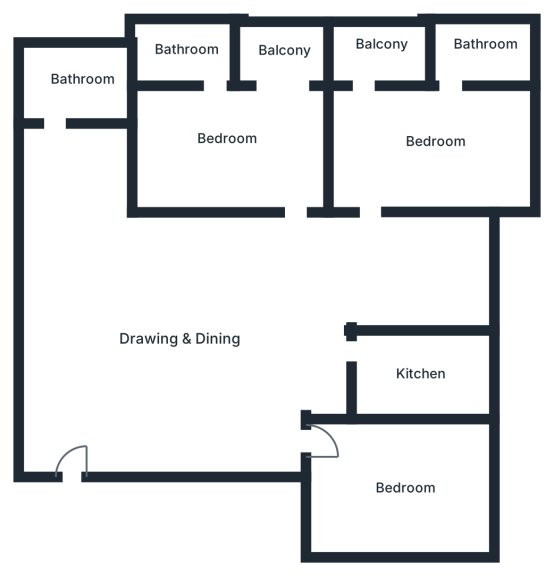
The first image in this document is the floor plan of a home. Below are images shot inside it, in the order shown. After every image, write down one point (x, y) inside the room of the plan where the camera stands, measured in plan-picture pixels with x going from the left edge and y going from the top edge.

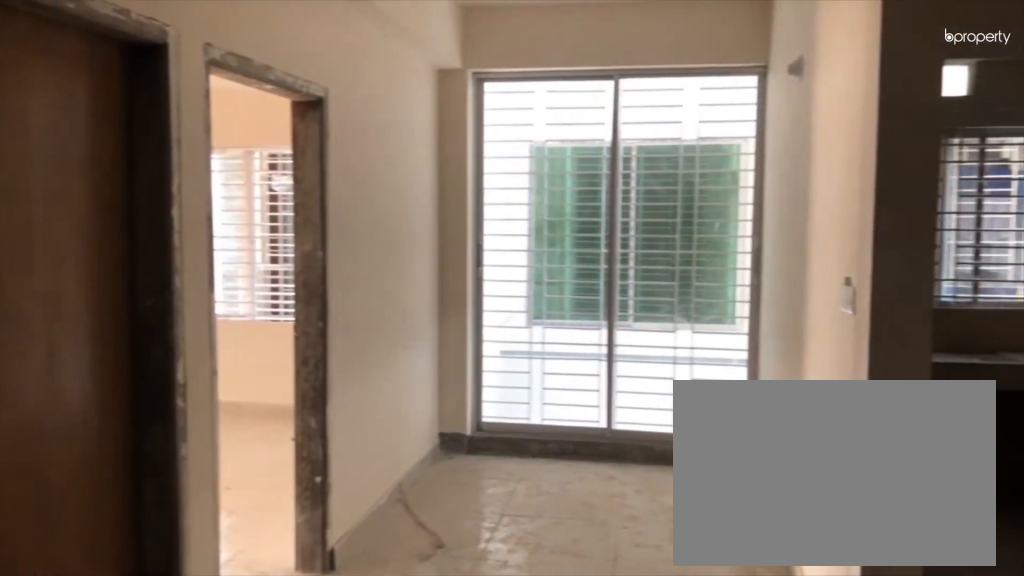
(175, 324)
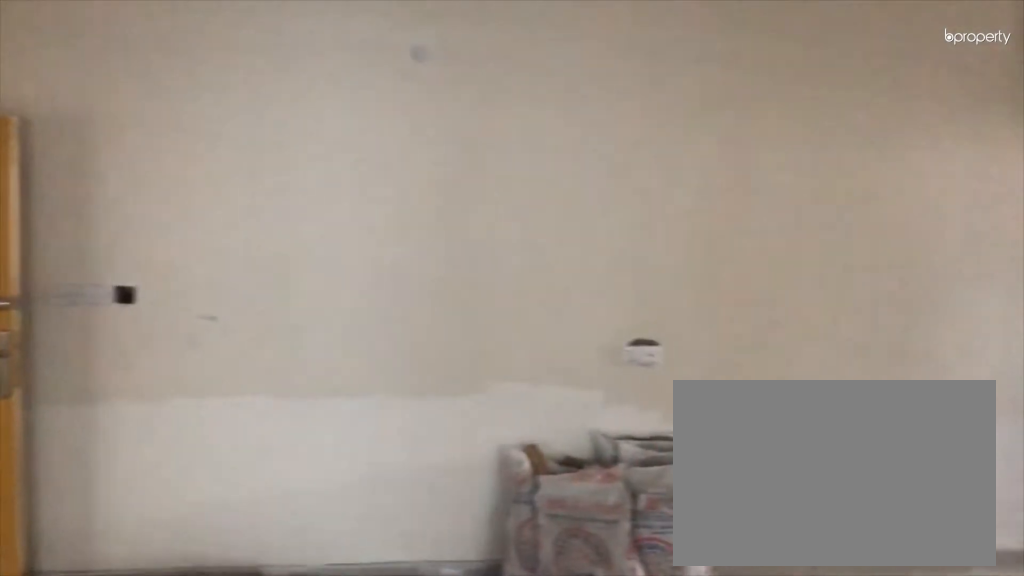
(175, 324)
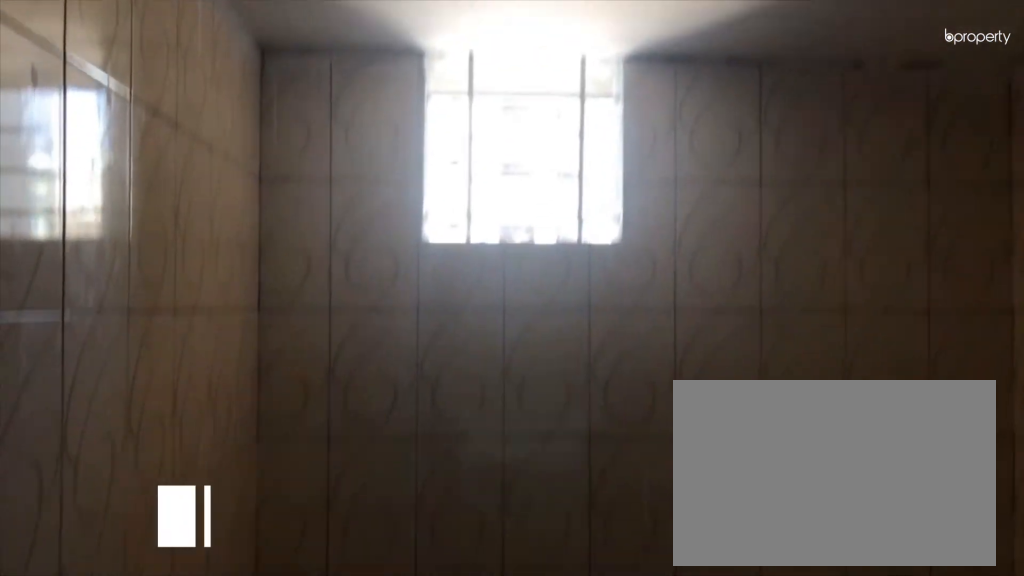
(82, 80)
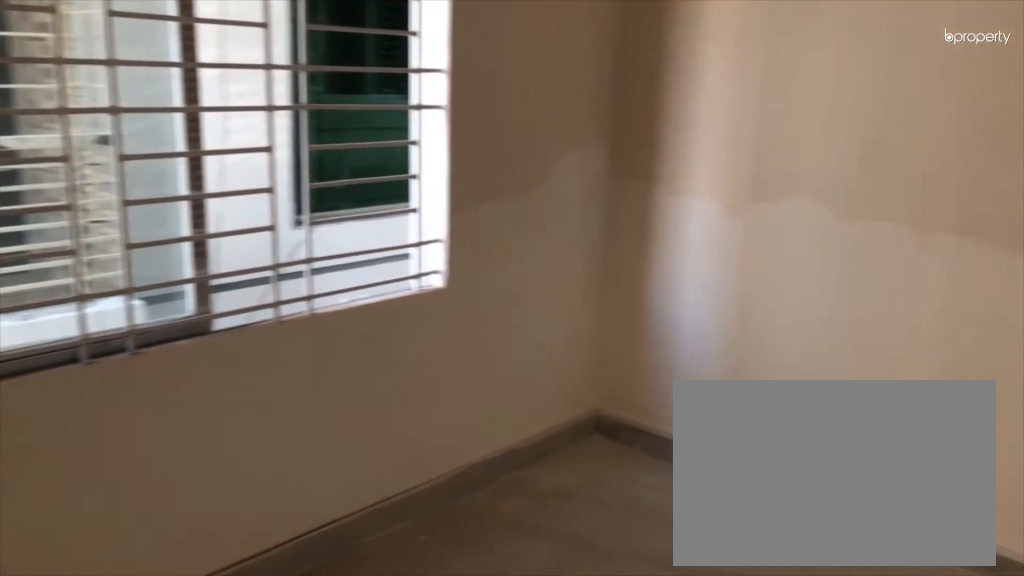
(439, 143)
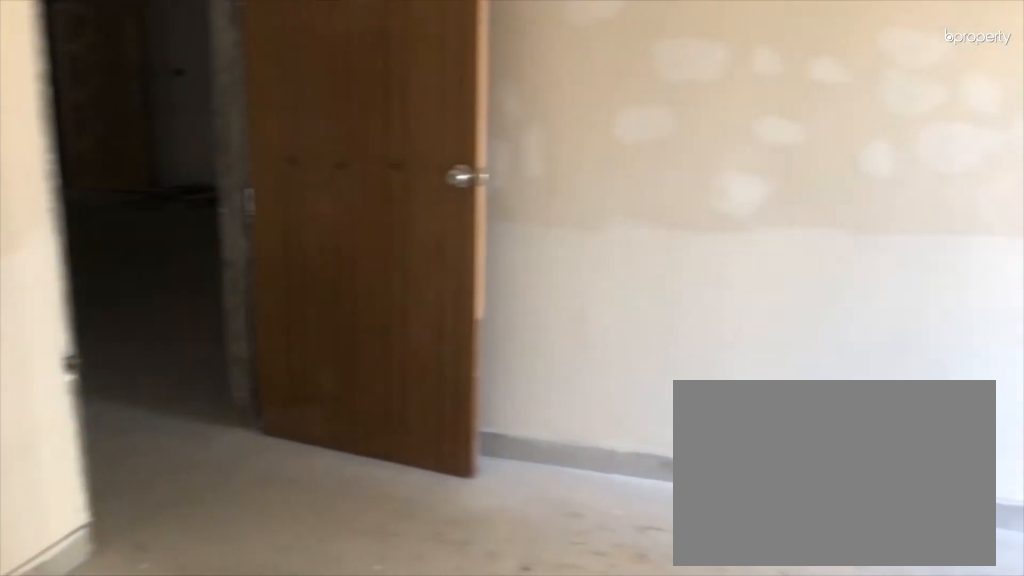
(439, 143)
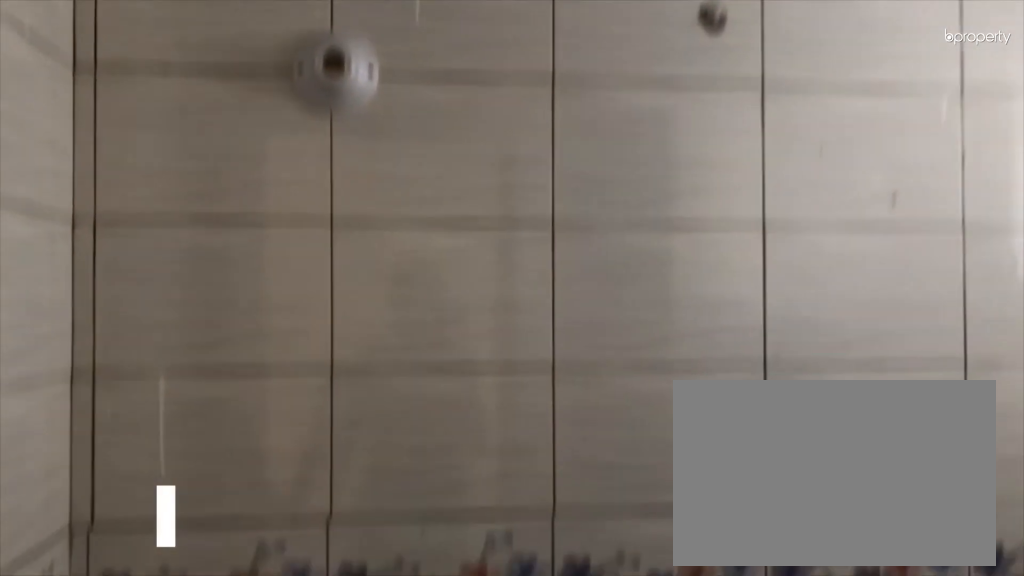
(481, 54)
